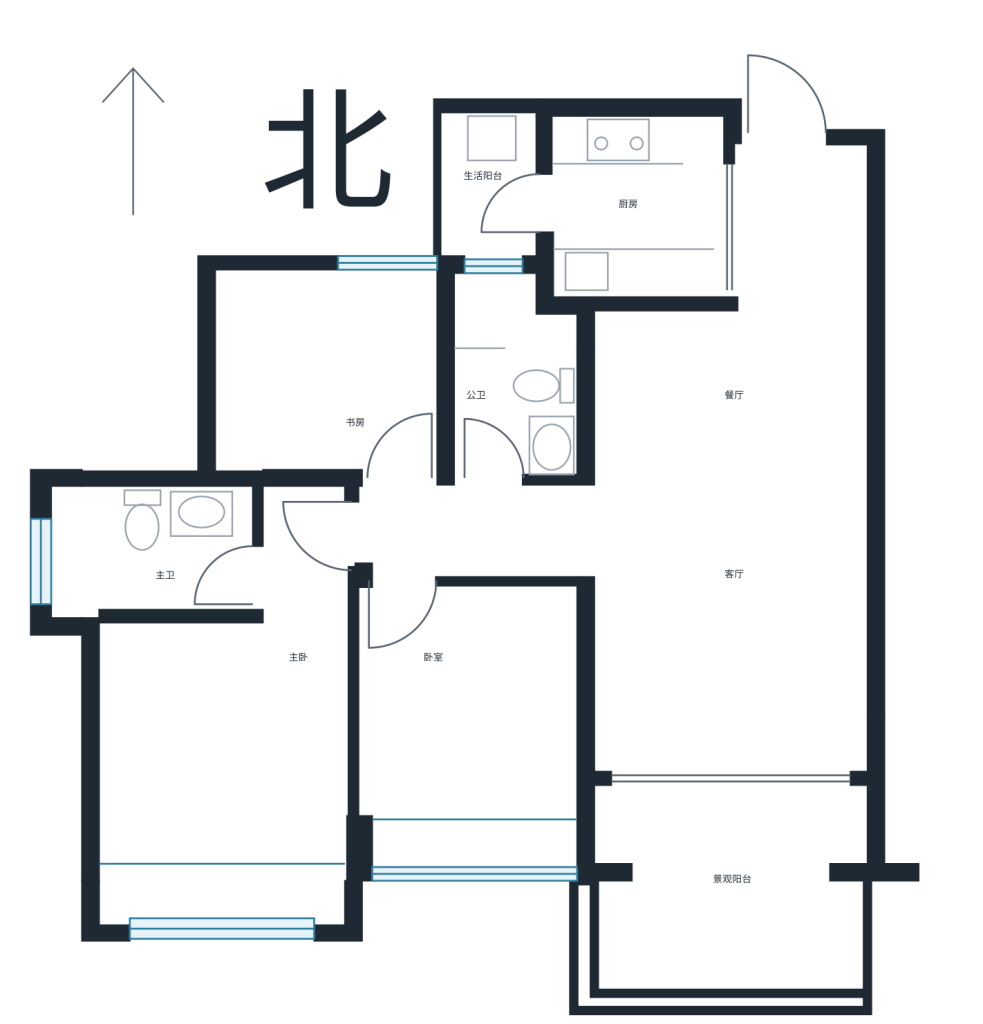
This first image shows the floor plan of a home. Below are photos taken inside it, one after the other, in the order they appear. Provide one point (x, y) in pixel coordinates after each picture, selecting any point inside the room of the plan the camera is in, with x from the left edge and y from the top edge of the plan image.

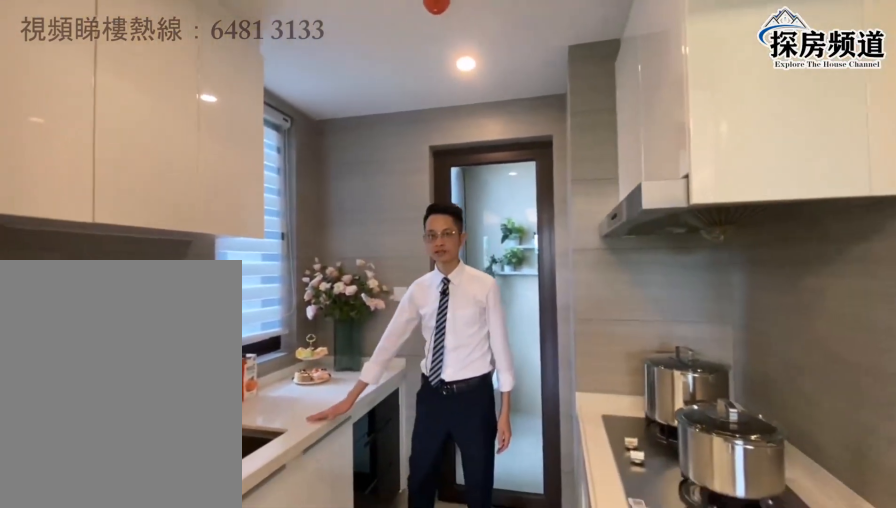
(663, 226)
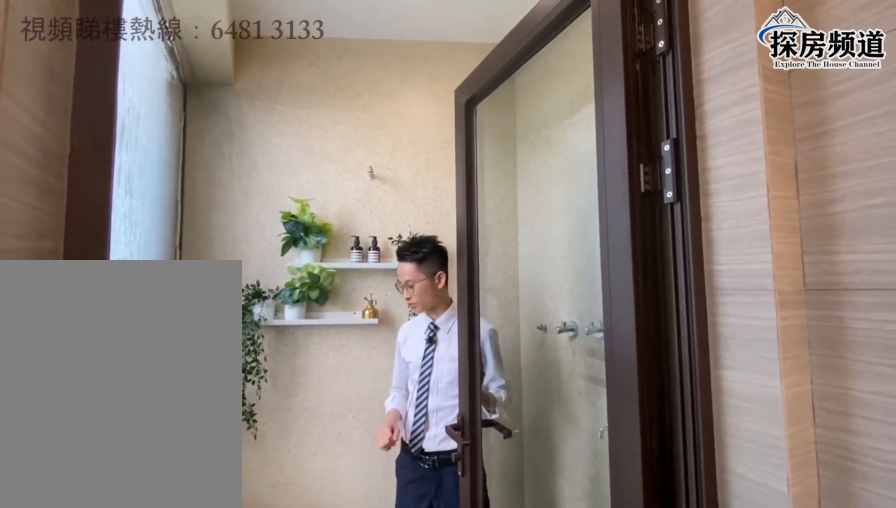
(499, 193)
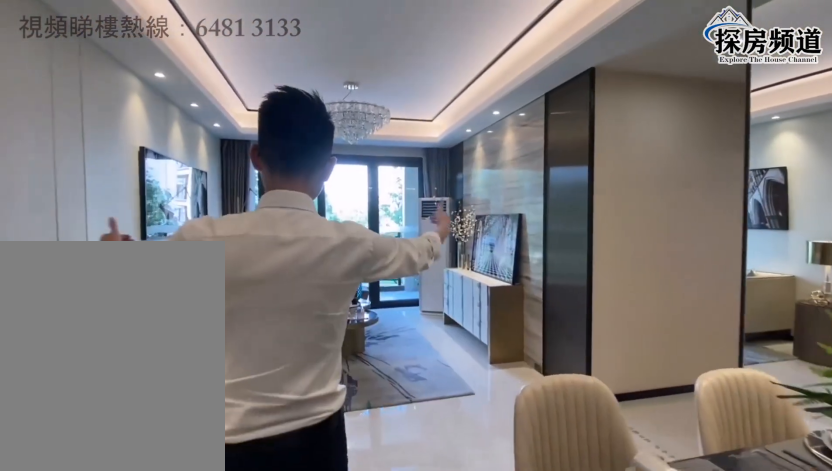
(729, 620)
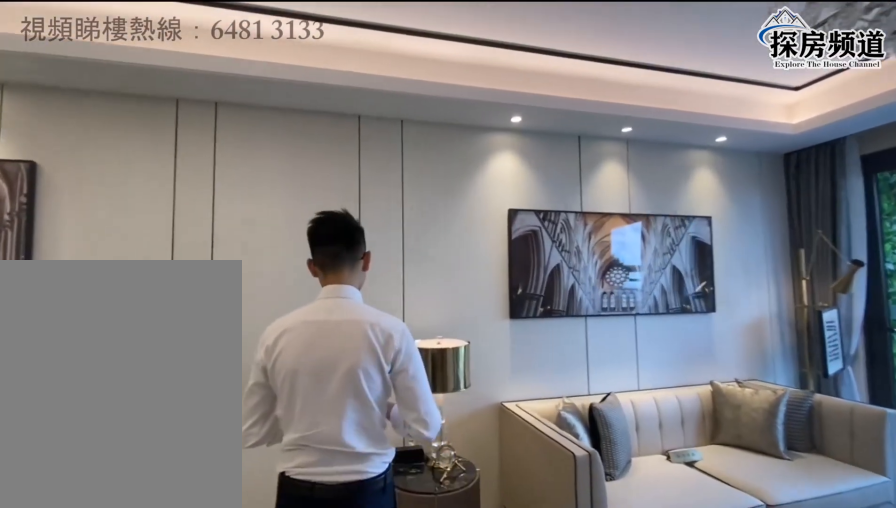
(756, 492)
